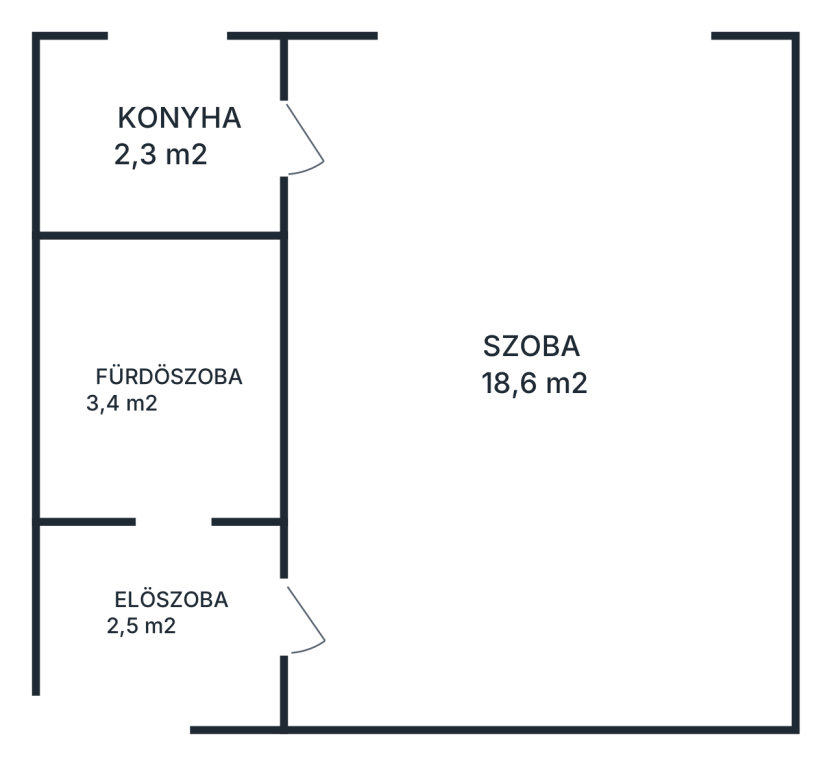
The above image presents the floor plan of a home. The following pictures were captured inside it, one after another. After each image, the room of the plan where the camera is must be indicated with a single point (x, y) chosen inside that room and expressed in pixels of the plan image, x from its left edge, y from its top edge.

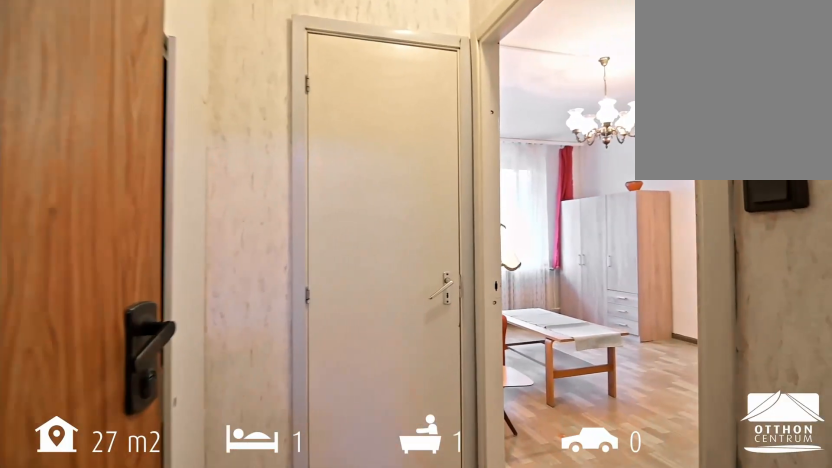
(168, 676)
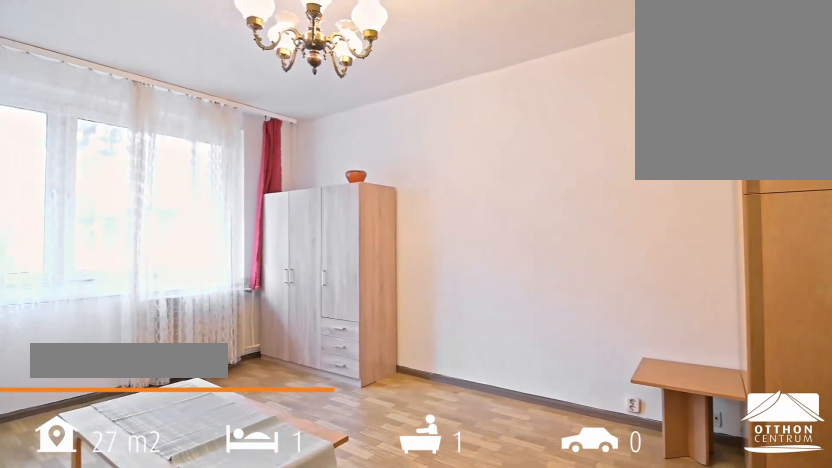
(555, 382)
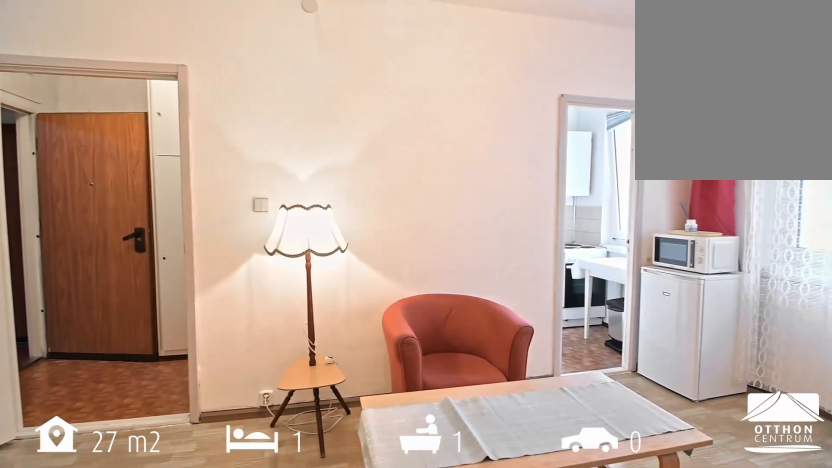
(555, 383)
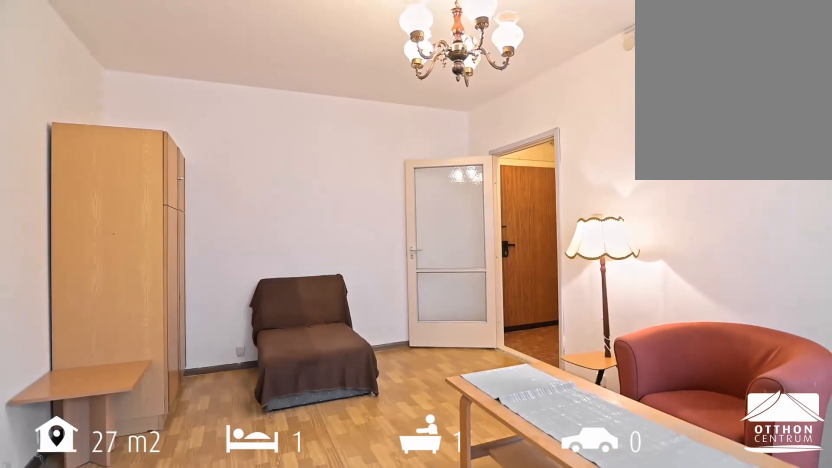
(555, 382)
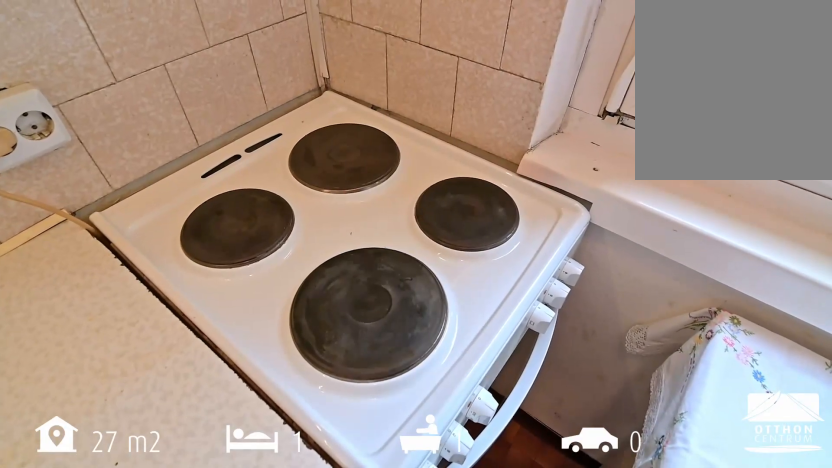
(167, 145)
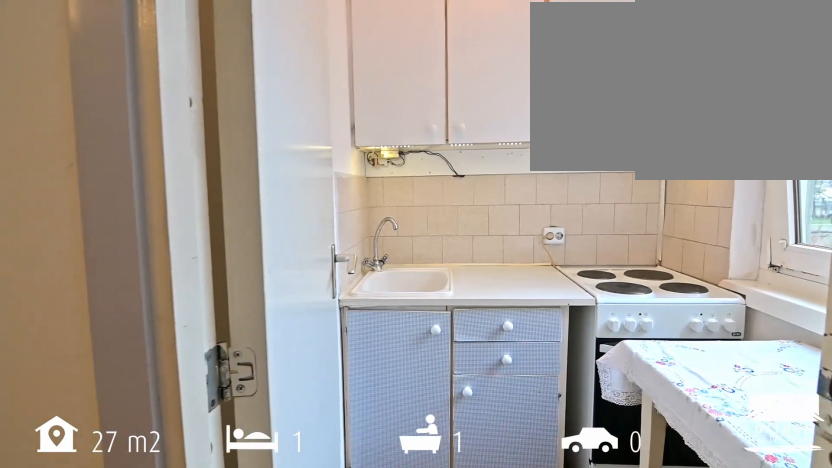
(167, 145)
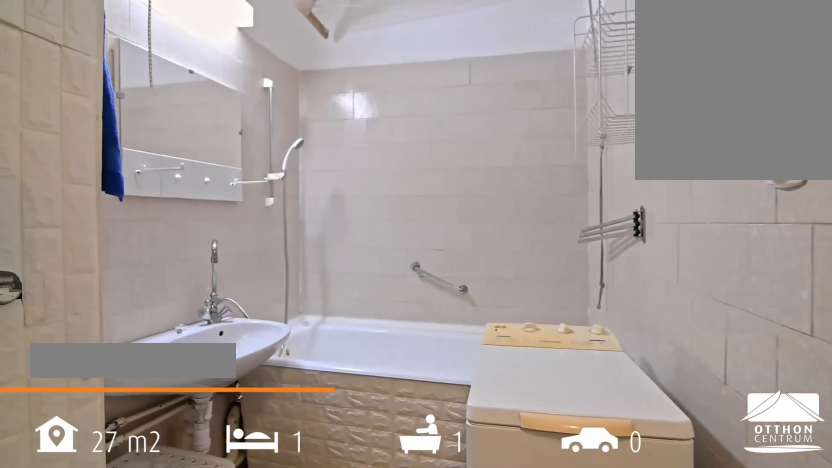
(161, 383)
